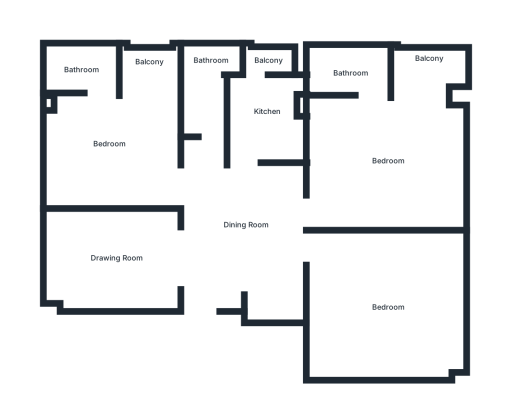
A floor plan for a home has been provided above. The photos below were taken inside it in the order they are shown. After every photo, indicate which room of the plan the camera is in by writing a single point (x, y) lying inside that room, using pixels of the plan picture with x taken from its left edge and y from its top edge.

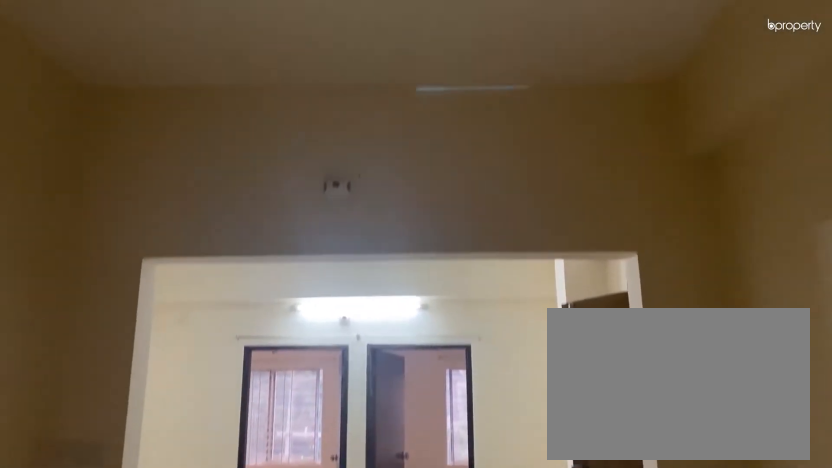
(116, 252)
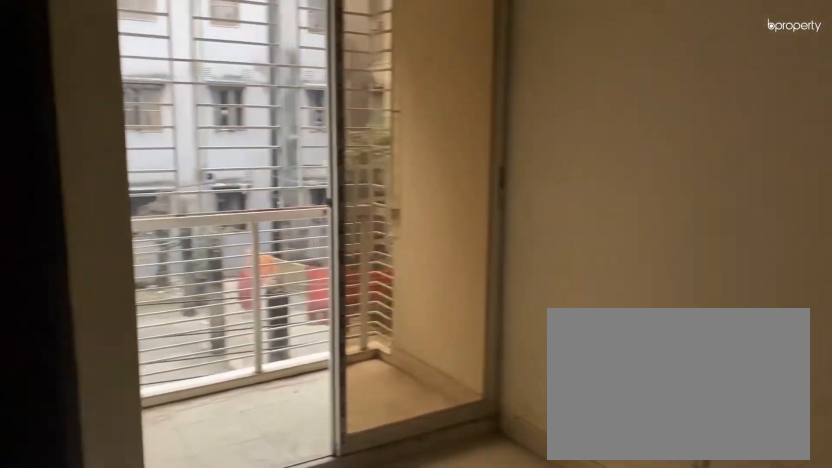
(108, 135)
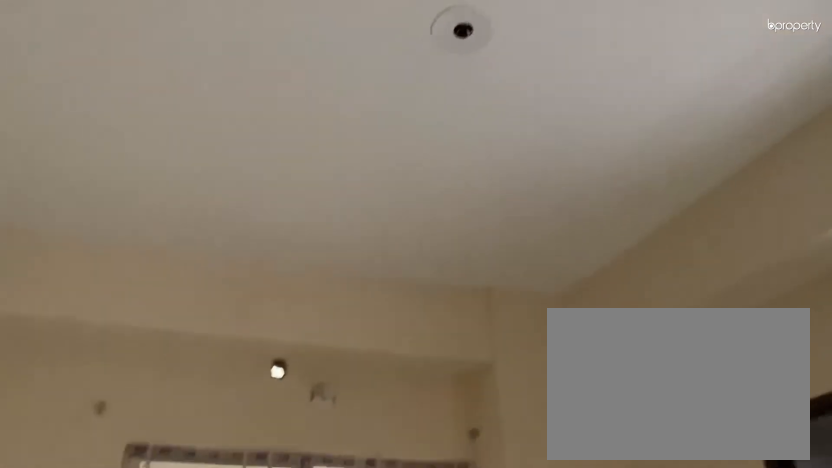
(108, 135)
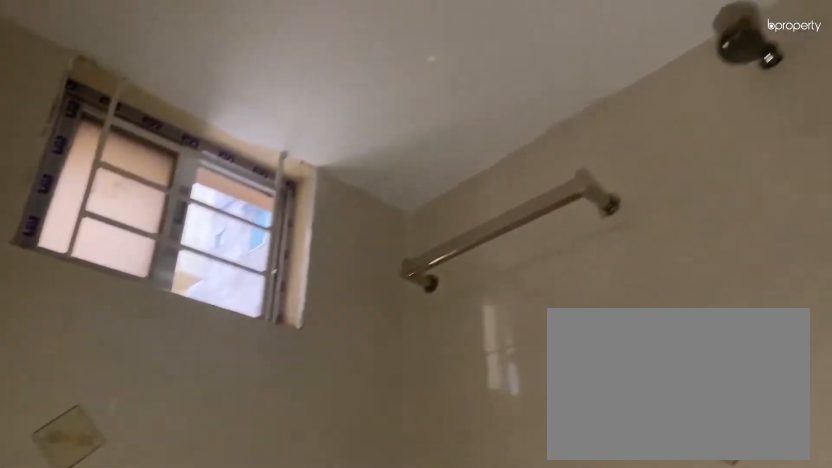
(78, 70)
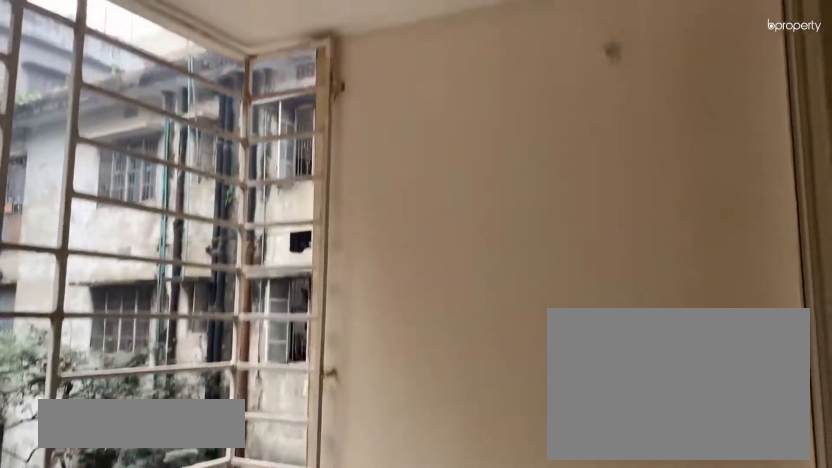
(150, 67)
